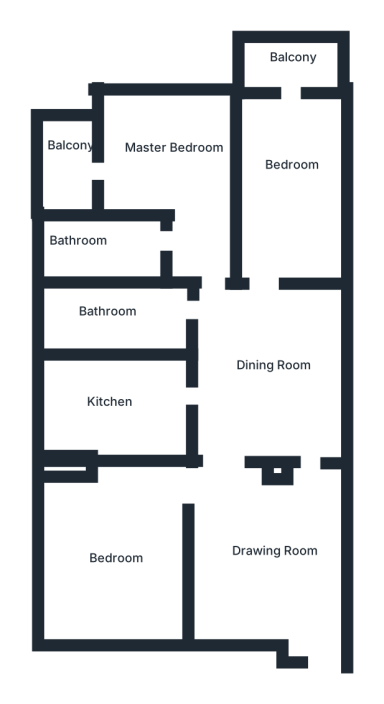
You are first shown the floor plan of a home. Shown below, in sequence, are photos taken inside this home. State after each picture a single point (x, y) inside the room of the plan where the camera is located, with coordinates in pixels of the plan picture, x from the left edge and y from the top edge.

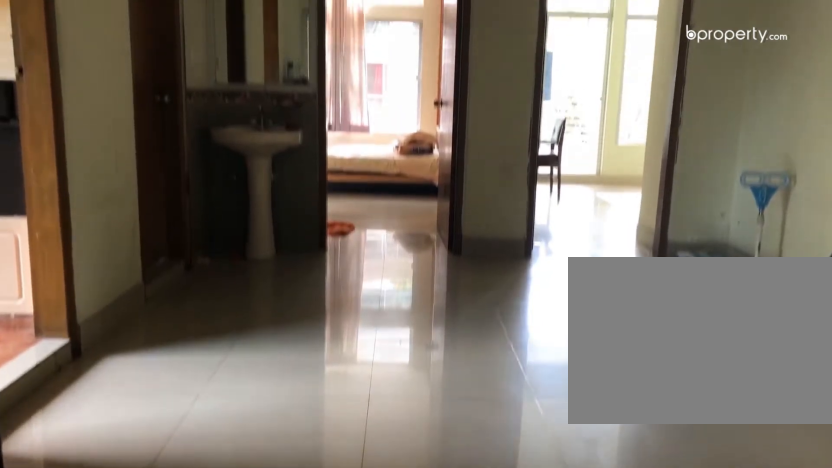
(250, 386)
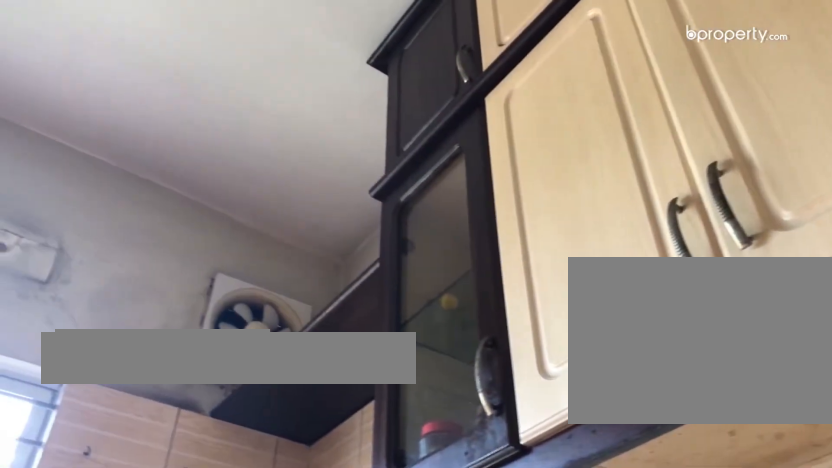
(128, 402)
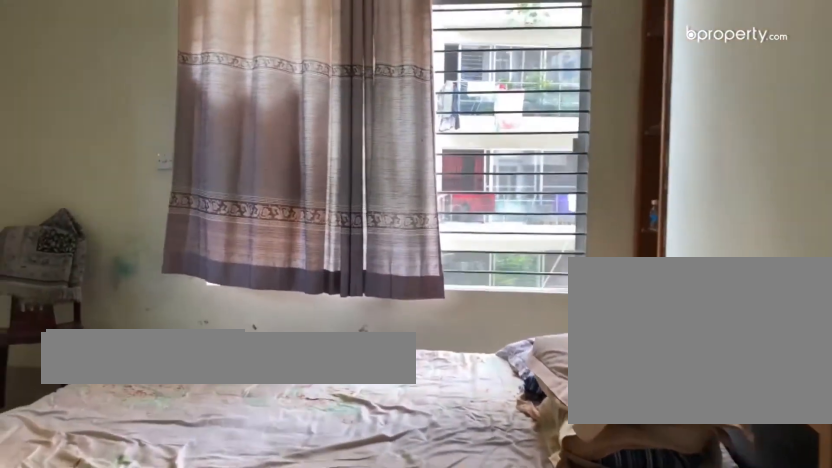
(189, 169)
